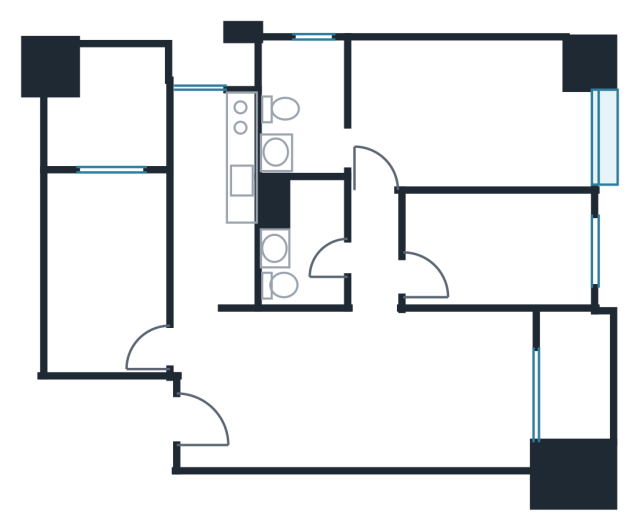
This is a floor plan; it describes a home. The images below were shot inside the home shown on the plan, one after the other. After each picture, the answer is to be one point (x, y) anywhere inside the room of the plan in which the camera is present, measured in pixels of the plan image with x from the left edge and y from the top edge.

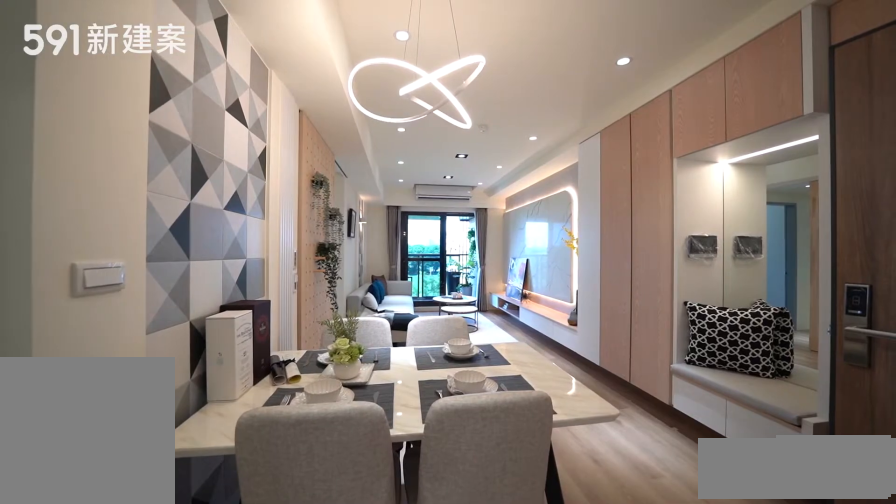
(286, 390)
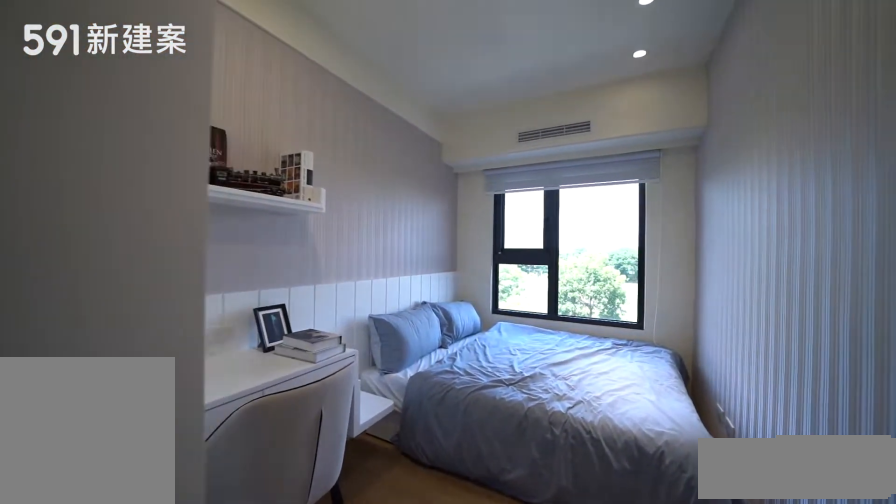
(503, 246)
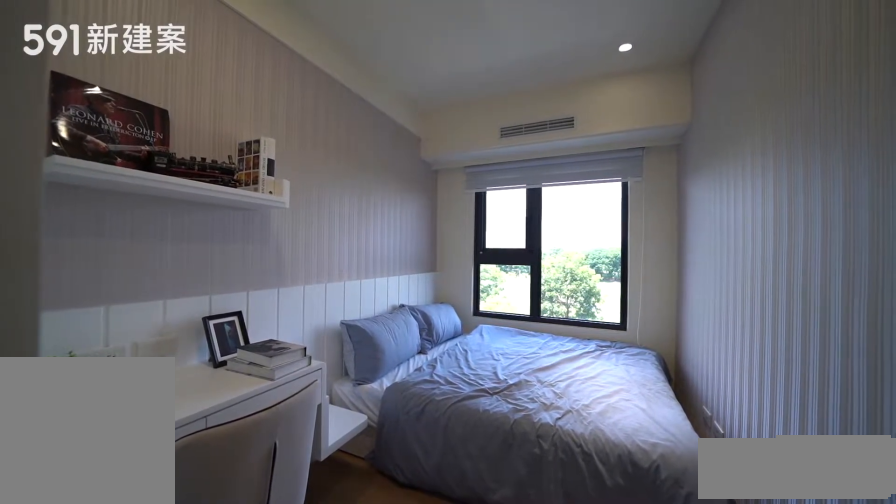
(503, 246)
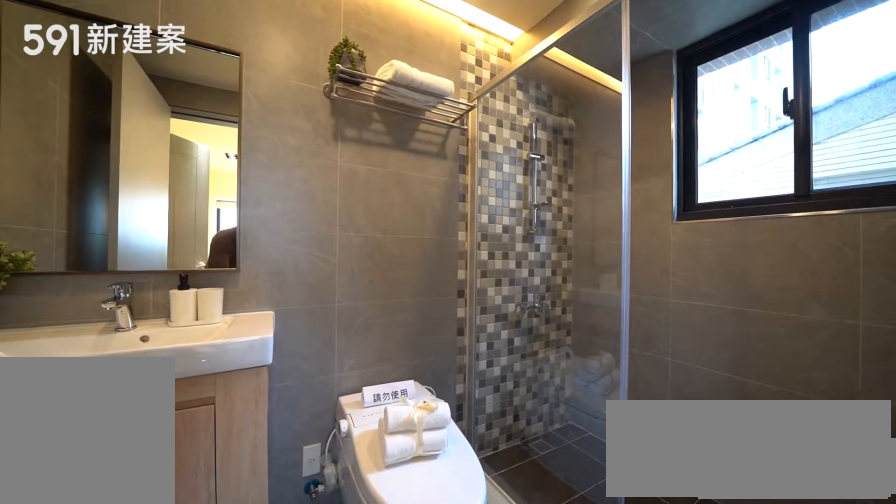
(303, 100)
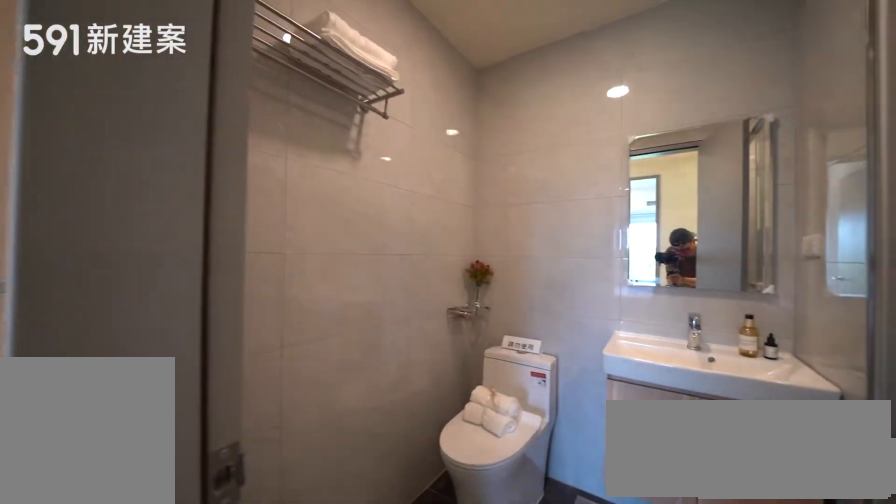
(299, 239)
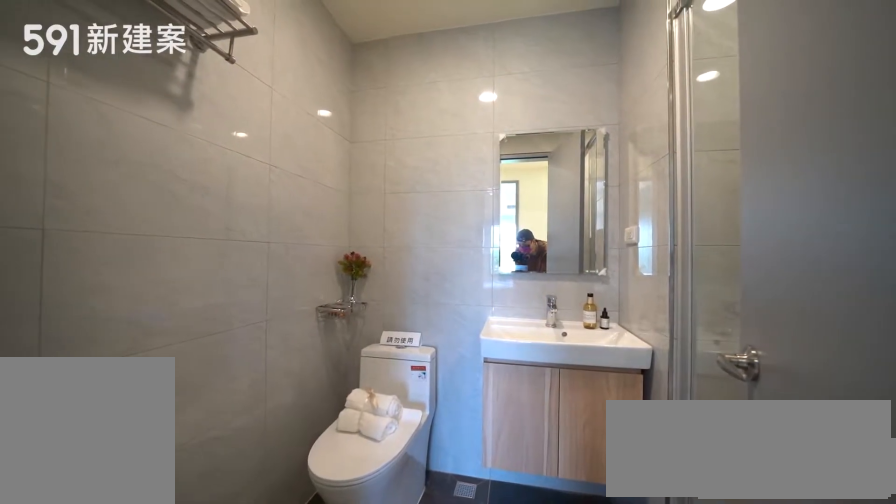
(299, 239)
